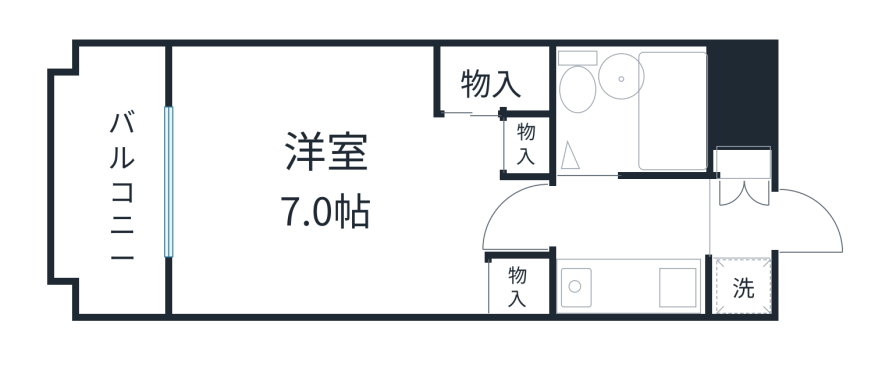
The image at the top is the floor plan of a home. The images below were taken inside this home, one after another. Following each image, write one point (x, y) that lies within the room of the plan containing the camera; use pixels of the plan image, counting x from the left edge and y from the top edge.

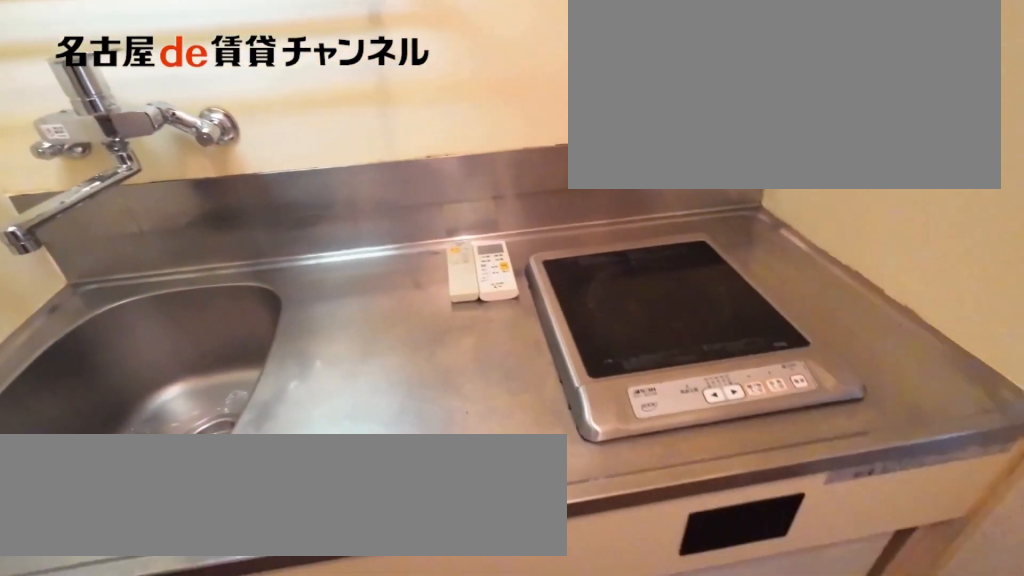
(628, 288)
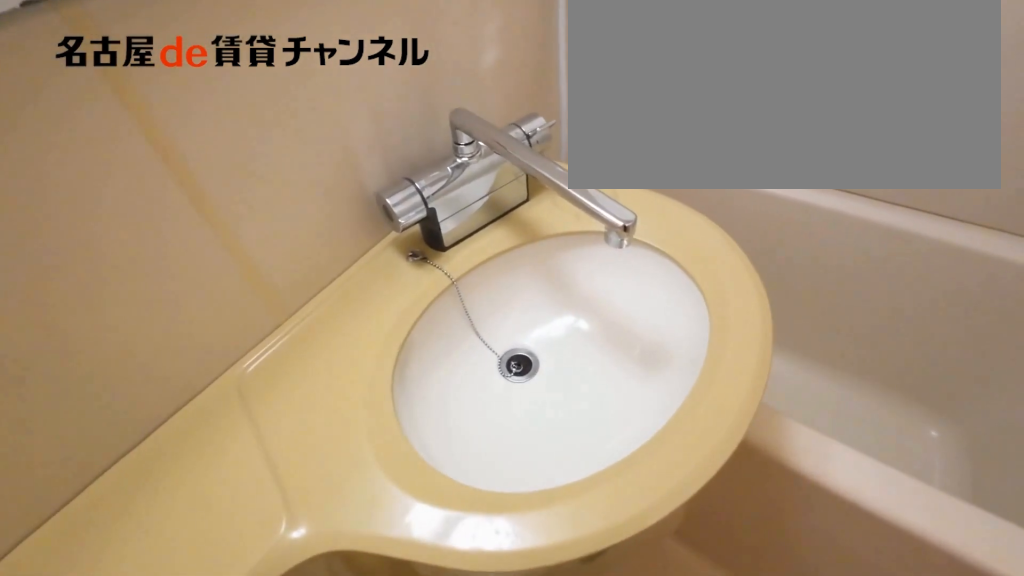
(633, 109)
